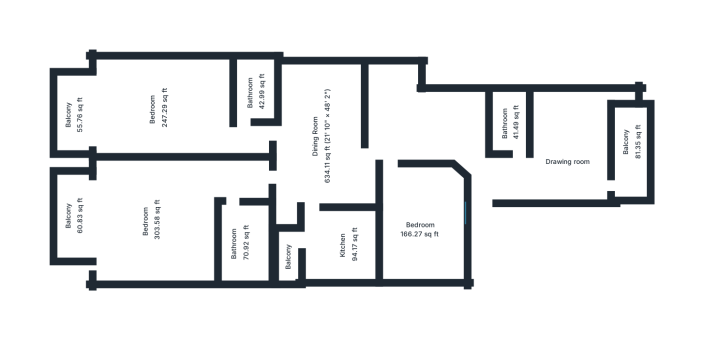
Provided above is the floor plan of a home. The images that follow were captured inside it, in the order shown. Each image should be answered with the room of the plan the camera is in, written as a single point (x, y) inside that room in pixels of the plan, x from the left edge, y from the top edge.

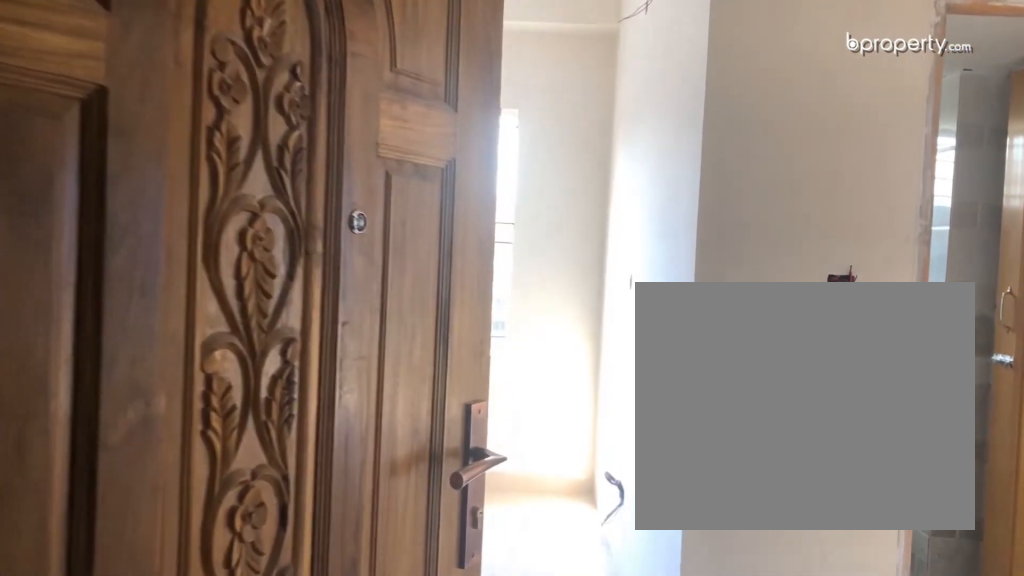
(553, 189)
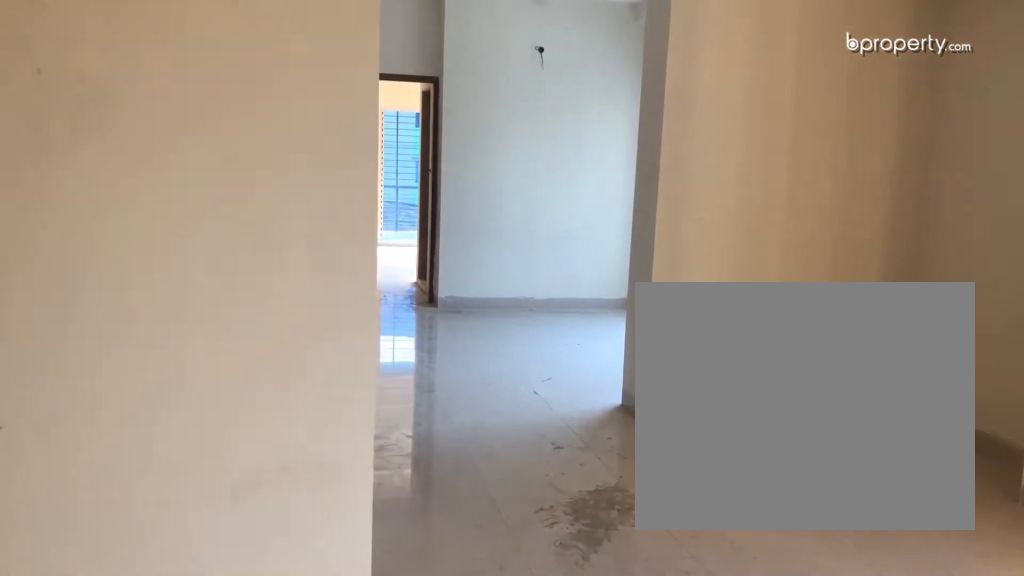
(430, 122)
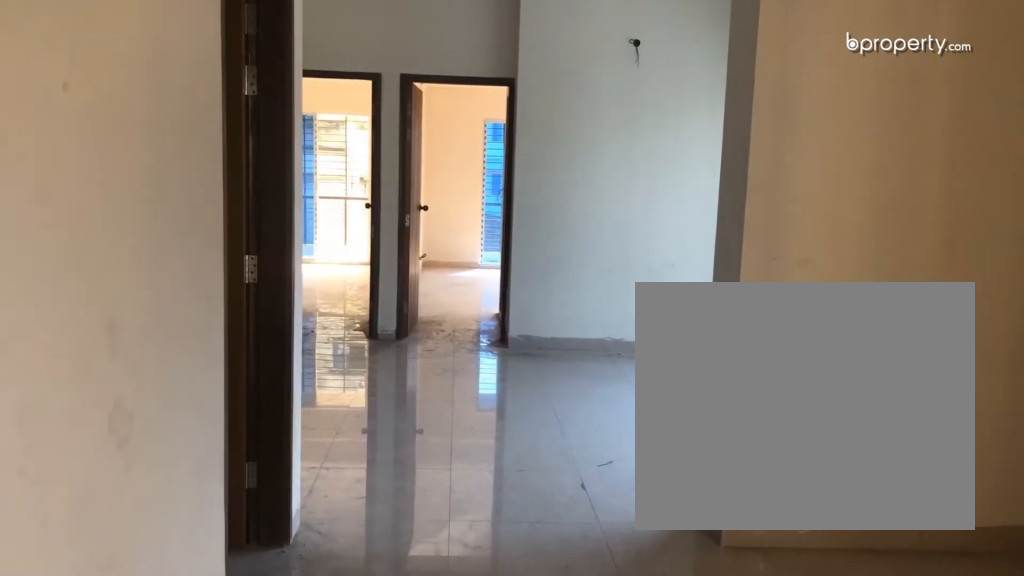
(430, 122)
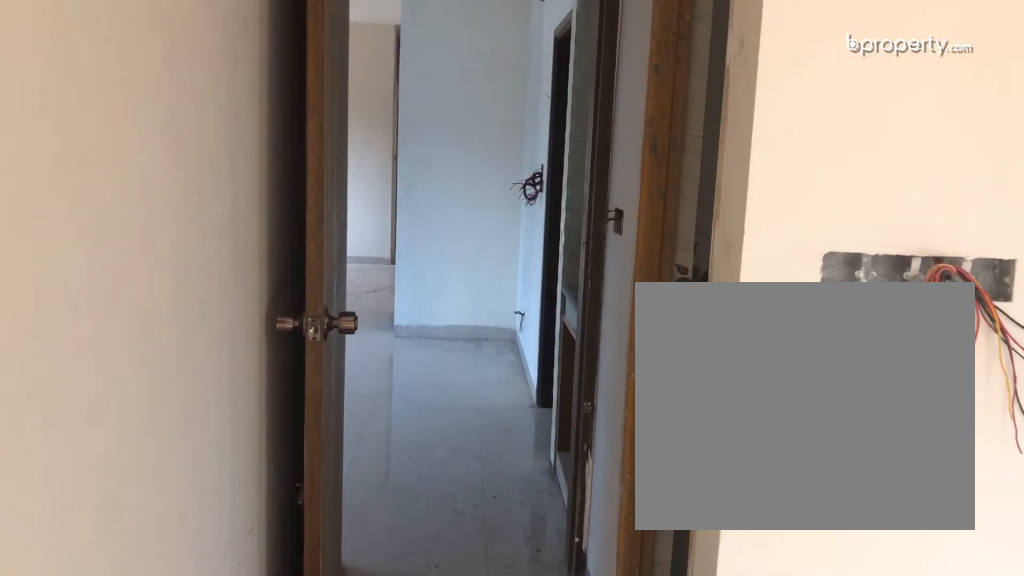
(155, 217)
